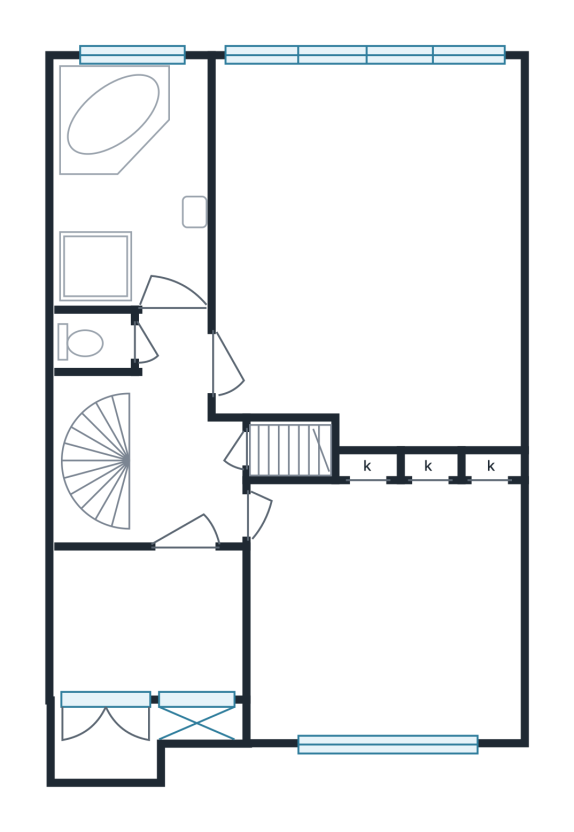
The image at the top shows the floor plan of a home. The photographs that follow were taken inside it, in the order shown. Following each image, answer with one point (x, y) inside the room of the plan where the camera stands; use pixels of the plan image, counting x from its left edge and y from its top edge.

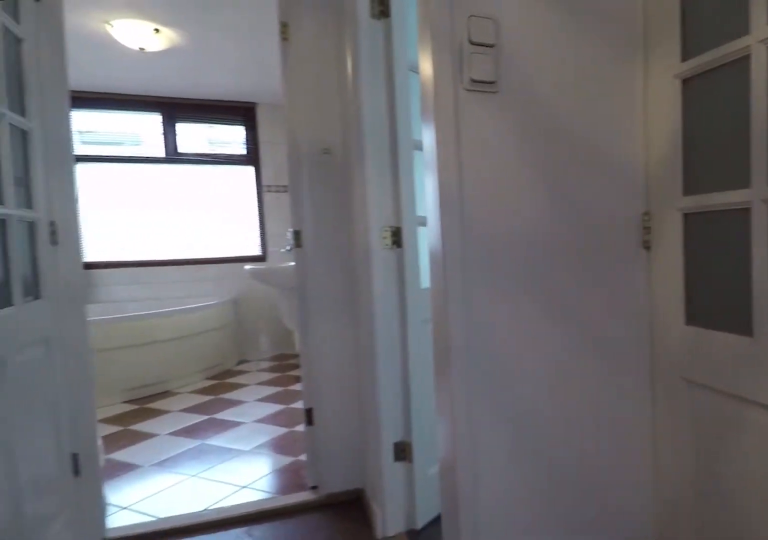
(166, 445)
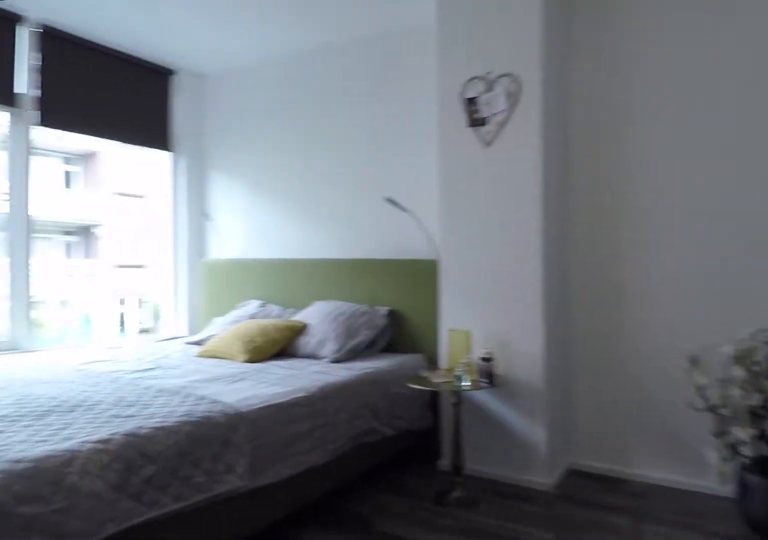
(367, 249)
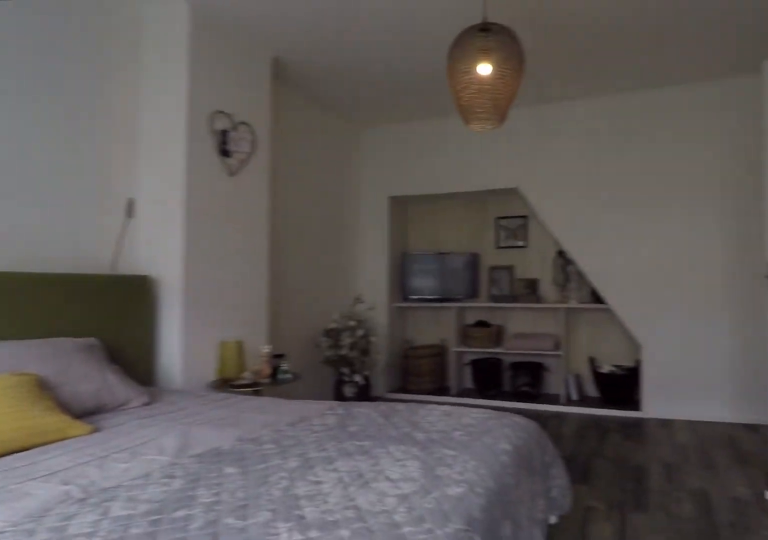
(367, 249)
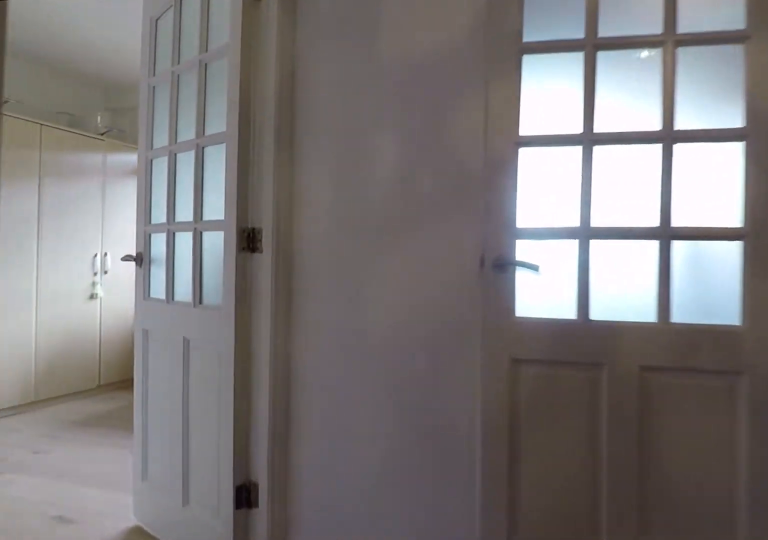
(166, 445)
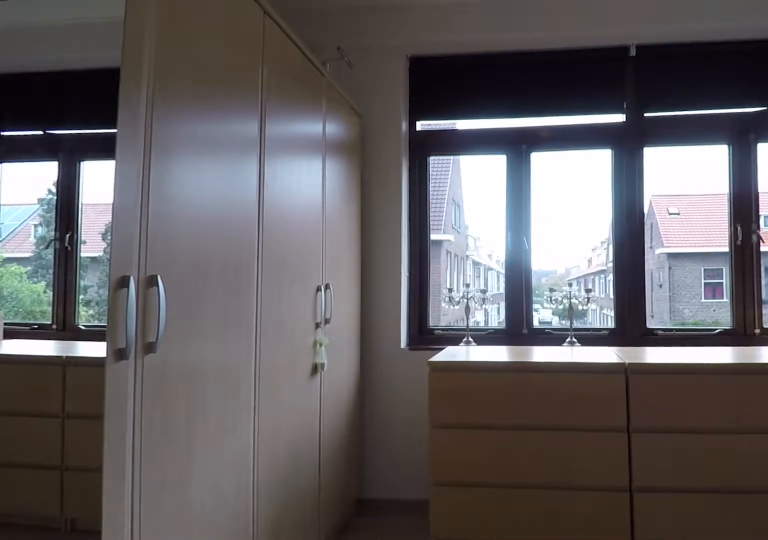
(370, 558)
